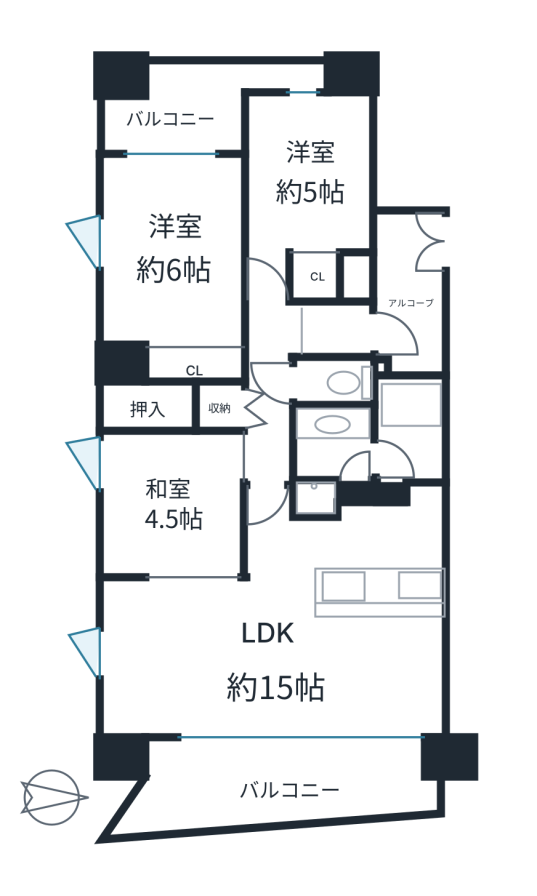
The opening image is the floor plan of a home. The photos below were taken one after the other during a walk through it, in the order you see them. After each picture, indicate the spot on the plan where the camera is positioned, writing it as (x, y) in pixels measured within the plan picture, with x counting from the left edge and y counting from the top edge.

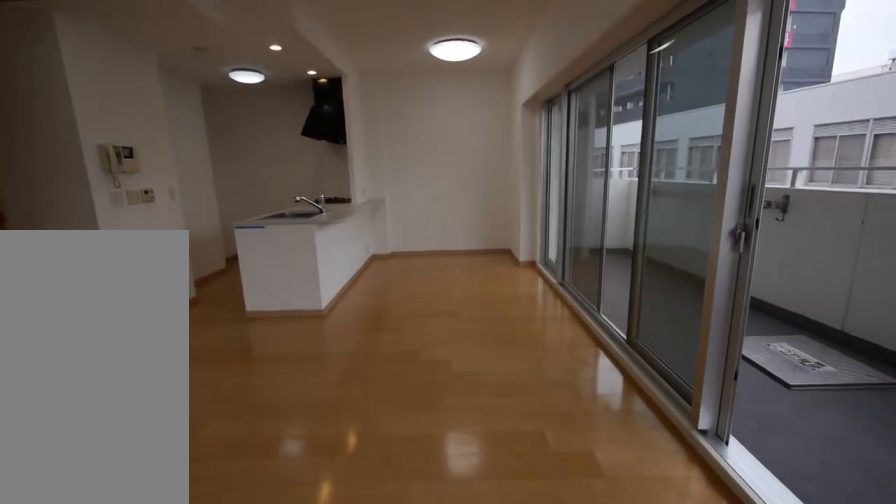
(174, 638)
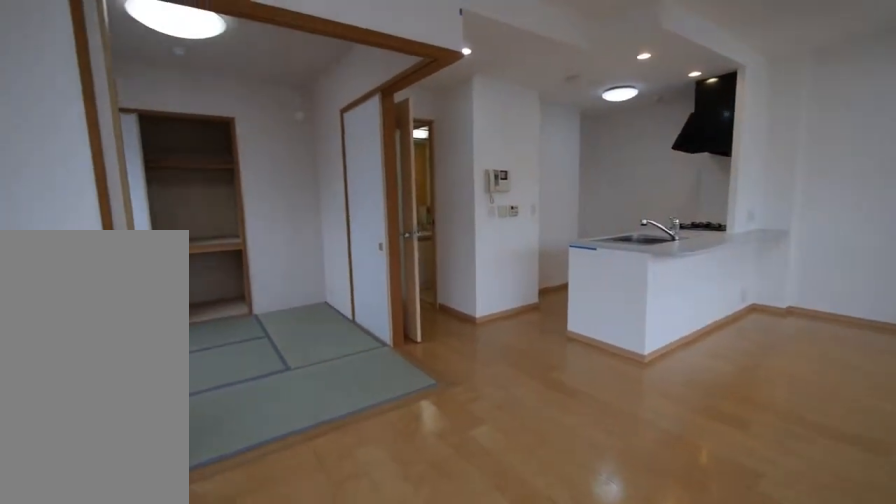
(174, 638)
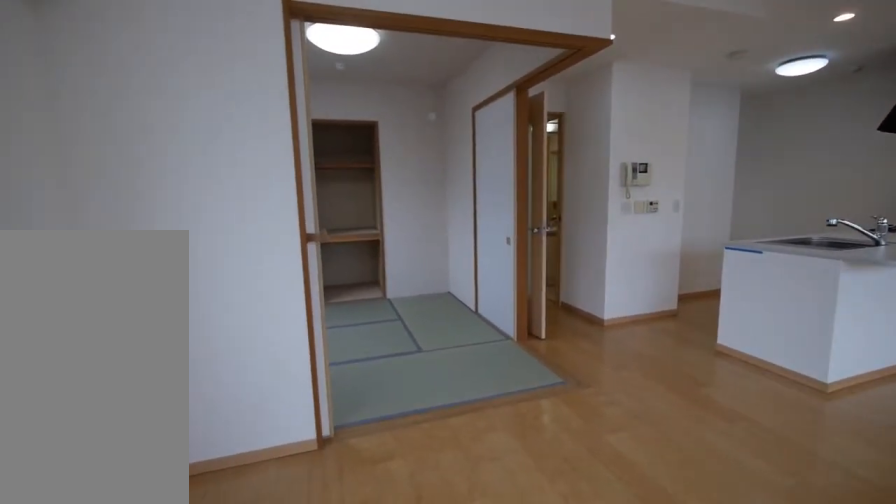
(174, 638)
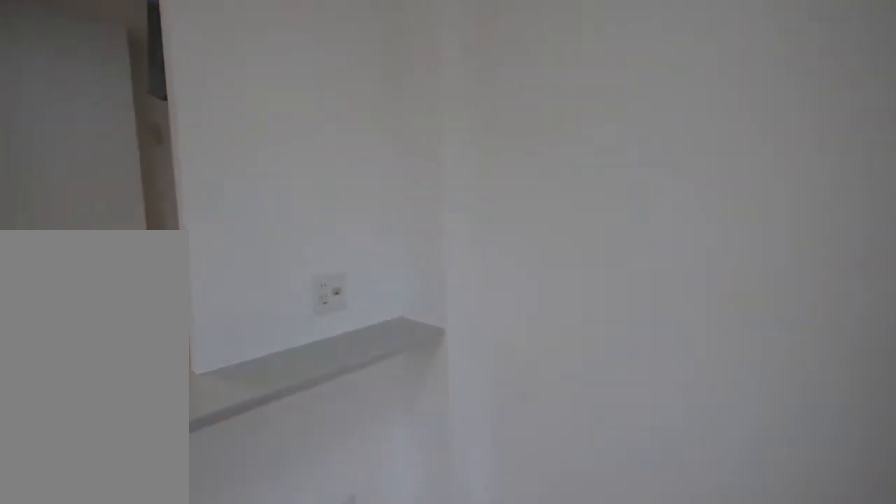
(350, 670)
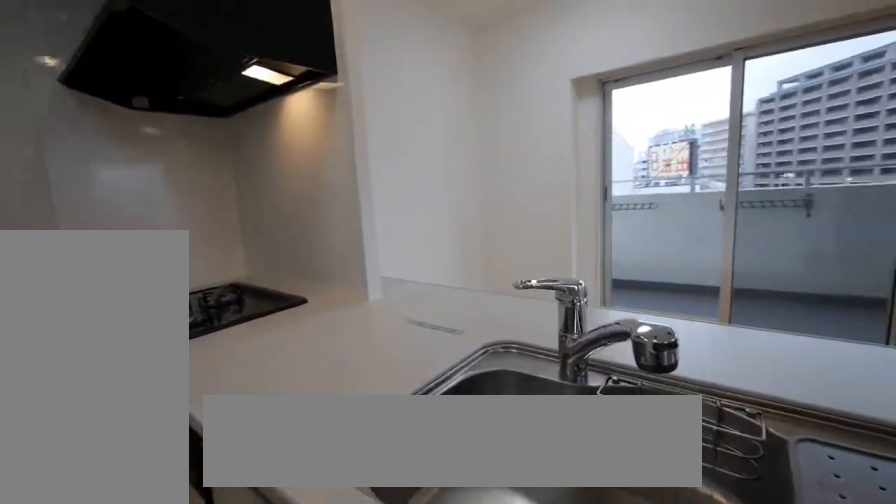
(350, 540)
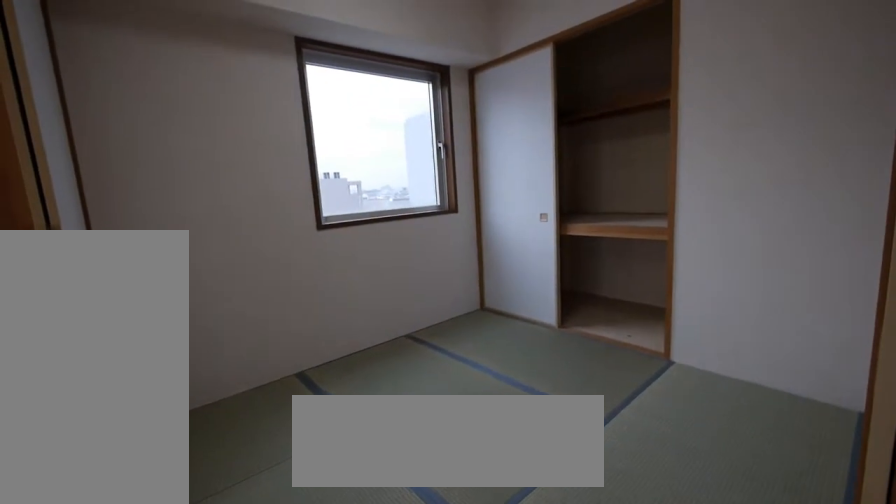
(155, 522)
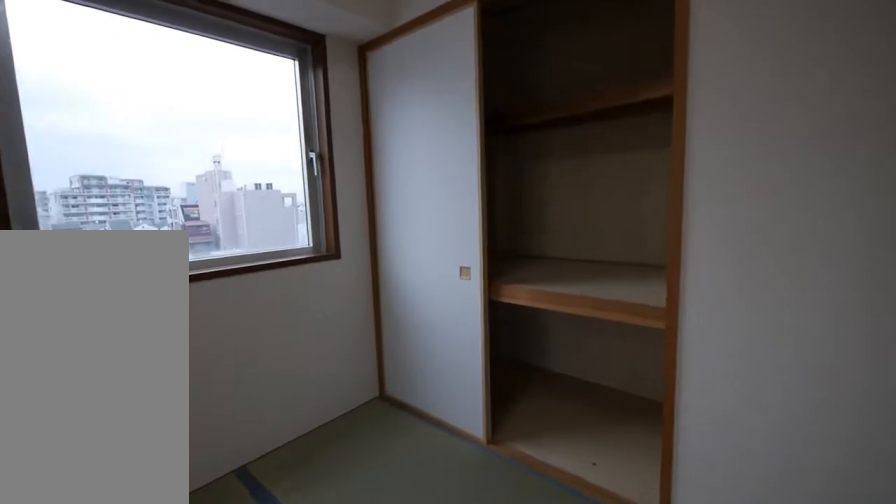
(155, 523)
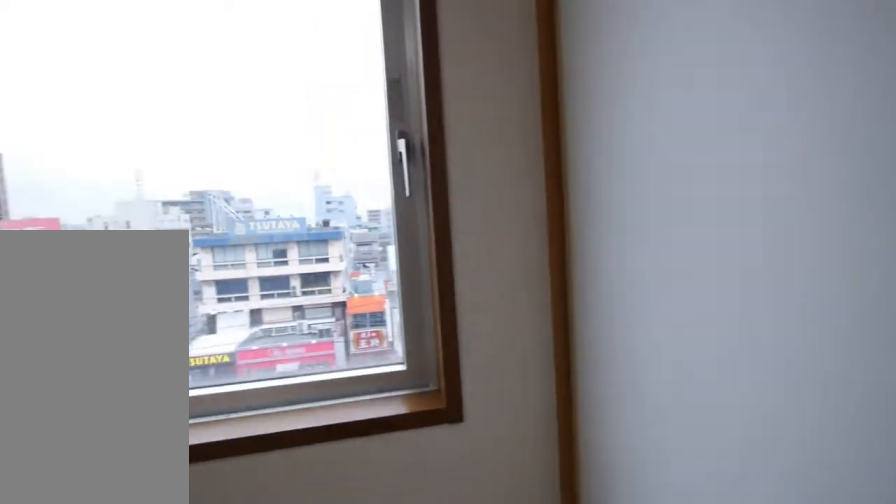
(155, 522)
